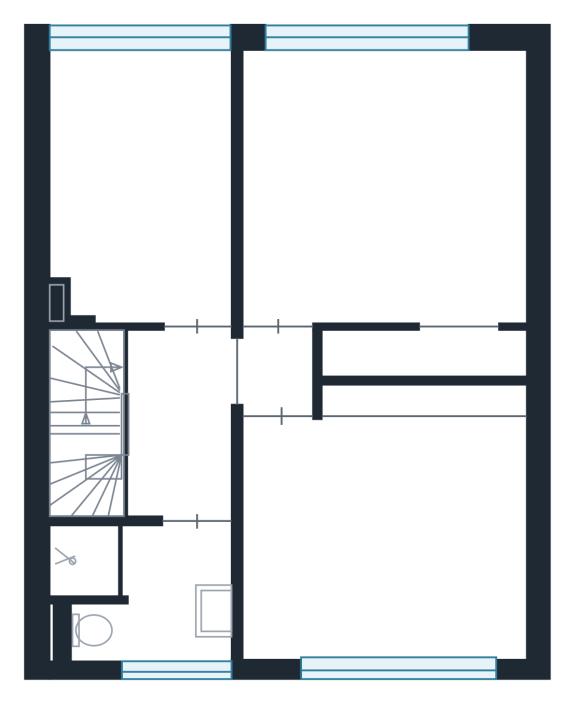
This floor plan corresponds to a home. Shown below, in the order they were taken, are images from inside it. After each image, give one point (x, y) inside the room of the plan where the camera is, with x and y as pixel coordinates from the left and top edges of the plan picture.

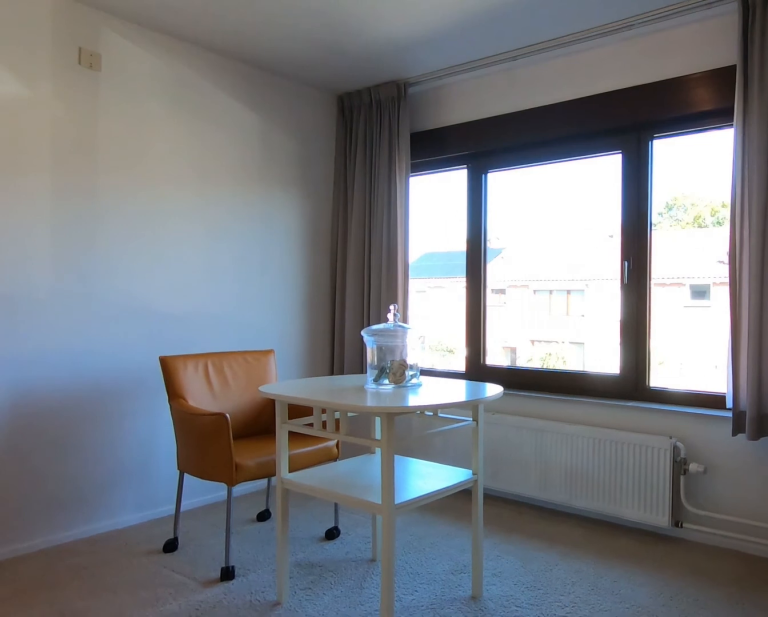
(383, 537)
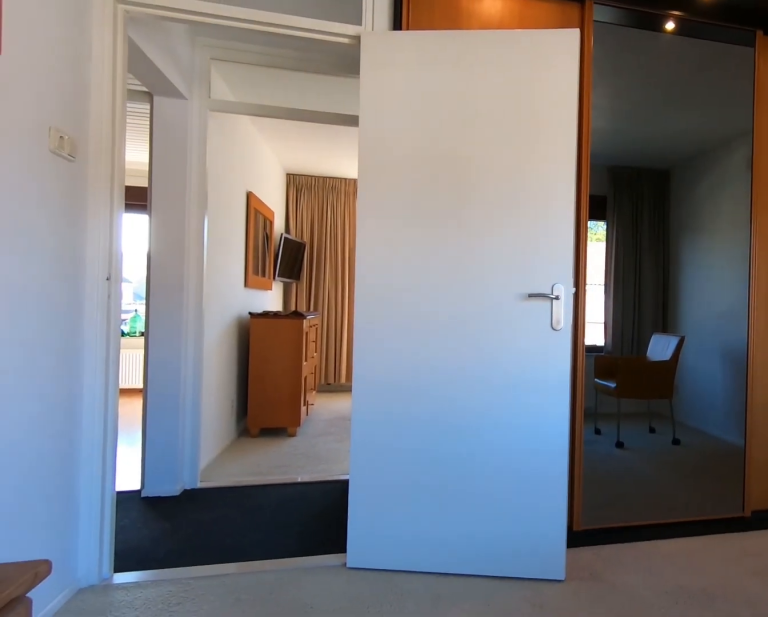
(383, 537)
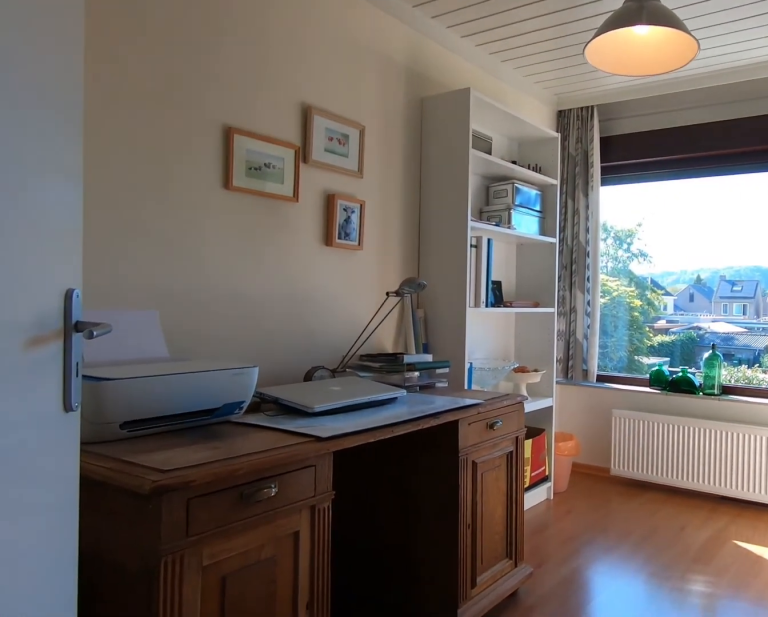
(143, 182)
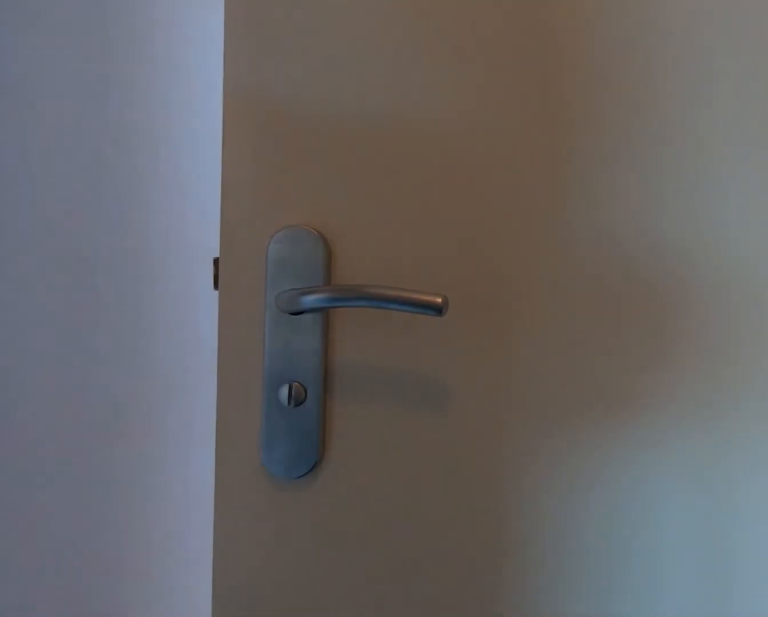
(203, 410)
